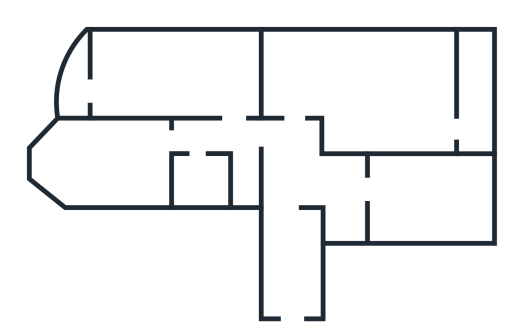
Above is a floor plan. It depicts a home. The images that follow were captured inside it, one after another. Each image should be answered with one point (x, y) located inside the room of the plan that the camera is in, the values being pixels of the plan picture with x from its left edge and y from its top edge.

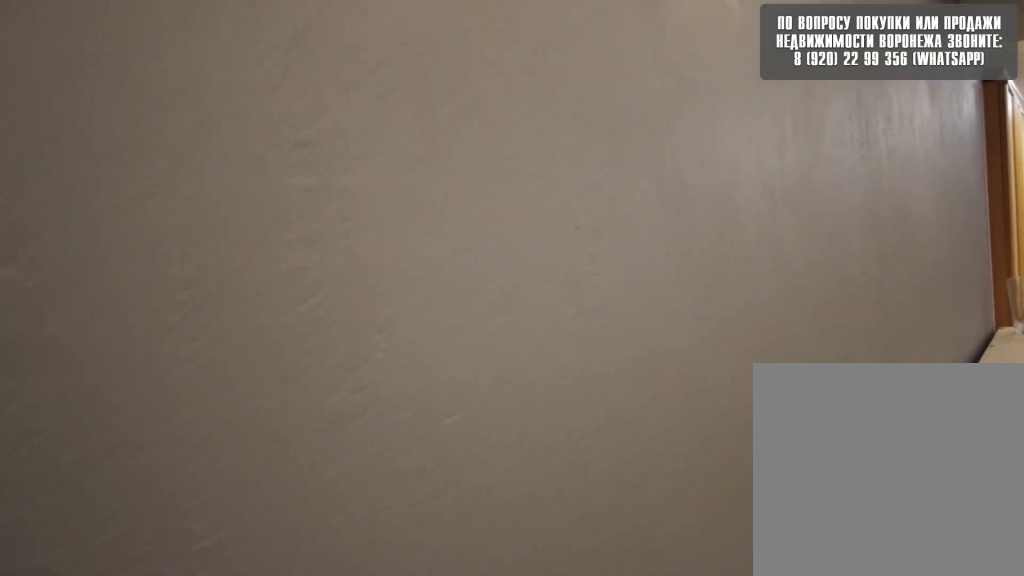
(295, 303)
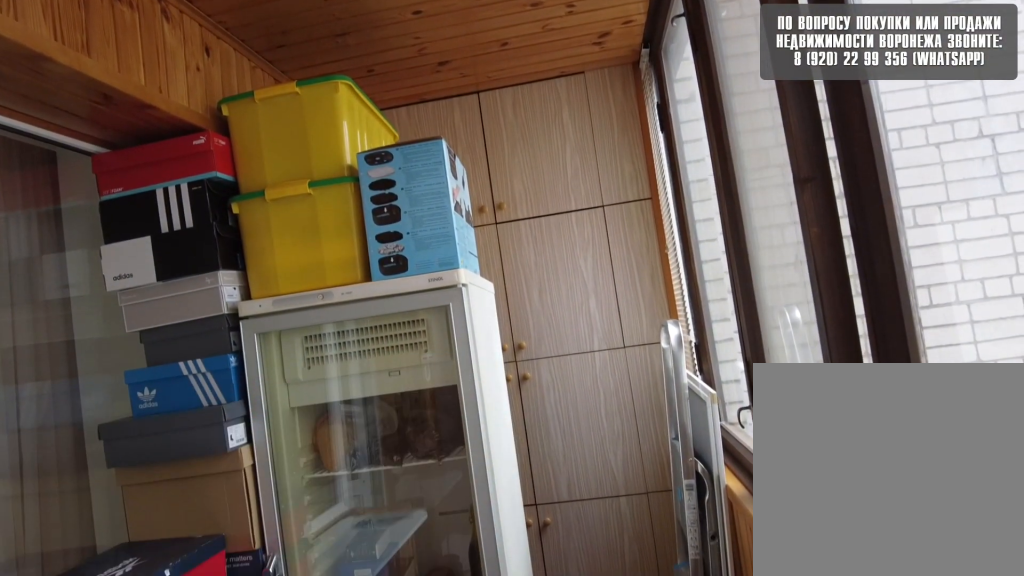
(485, 124)
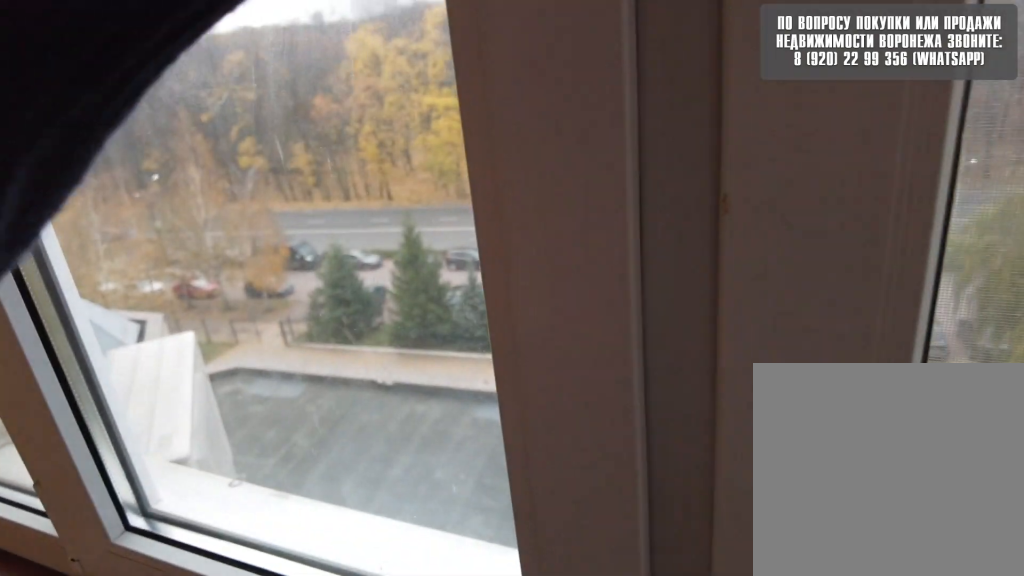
(79, 85)
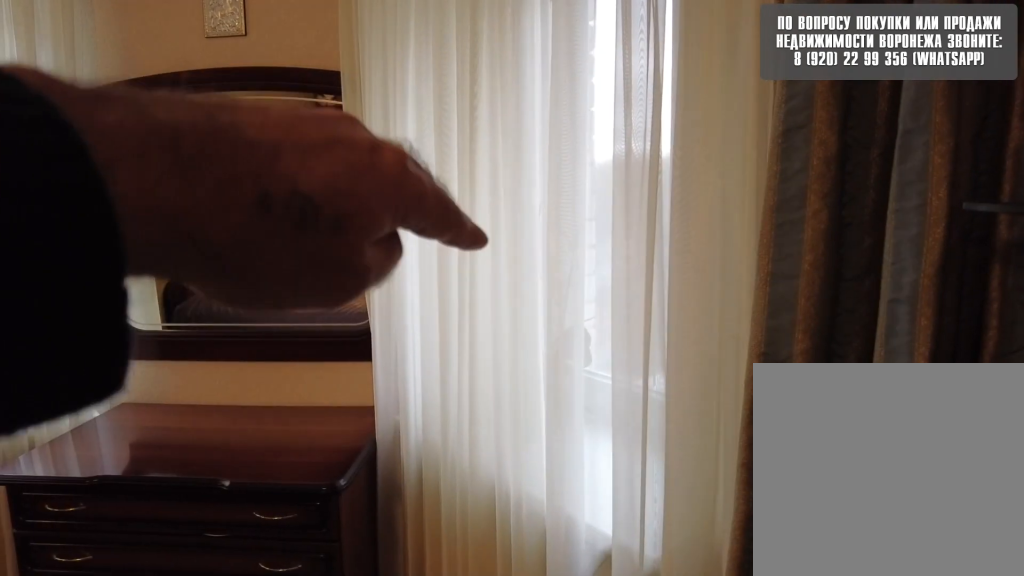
(118, 158)
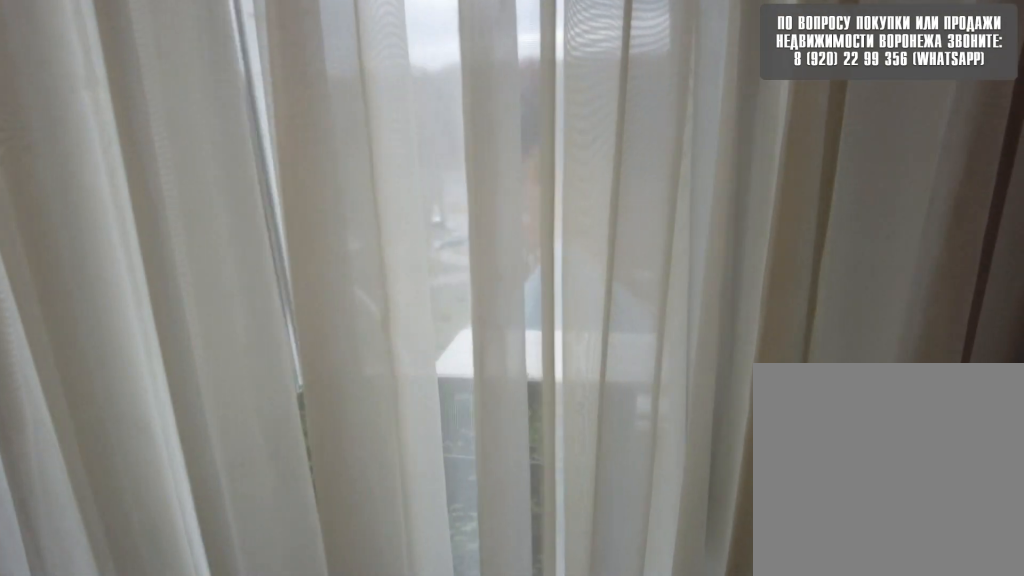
(118, 158)
